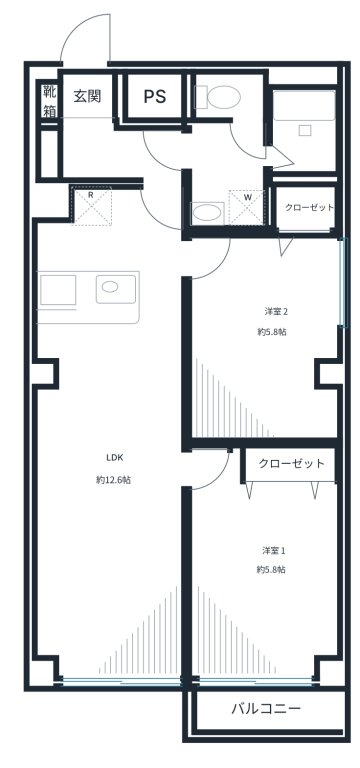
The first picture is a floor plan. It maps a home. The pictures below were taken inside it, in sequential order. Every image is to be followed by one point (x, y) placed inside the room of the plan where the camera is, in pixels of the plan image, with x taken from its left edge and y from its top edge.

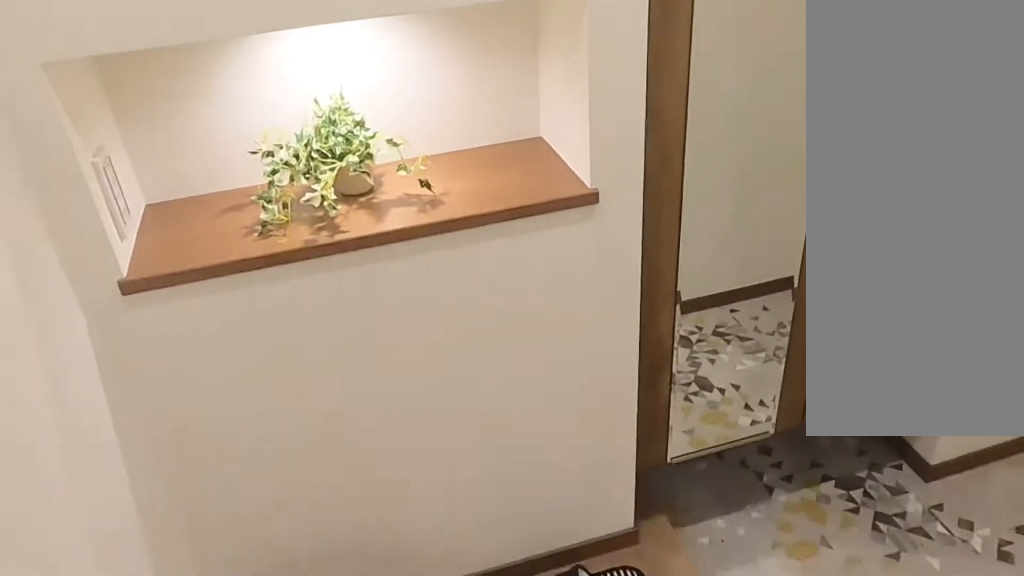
(97, 134)
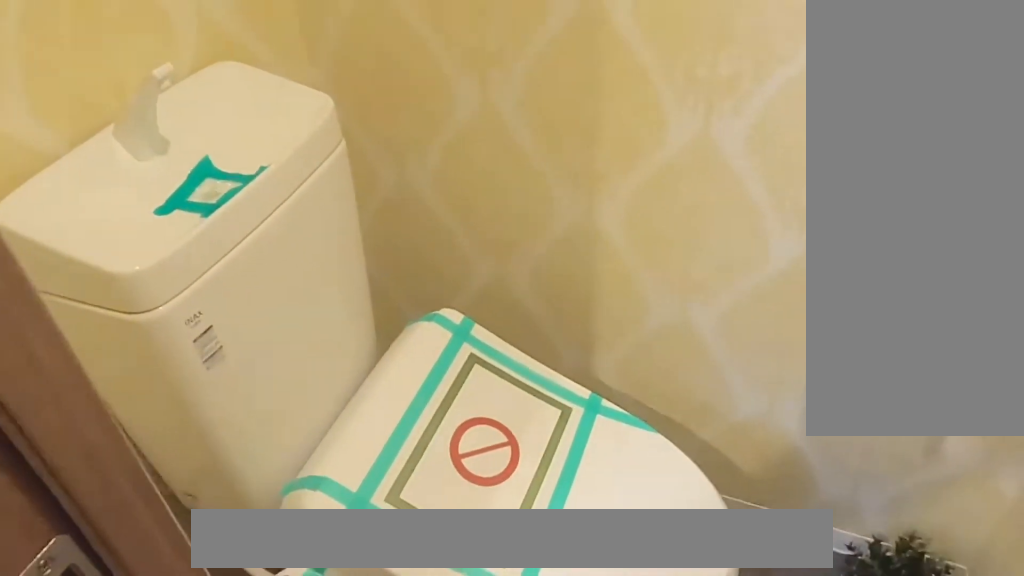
(255, 165)
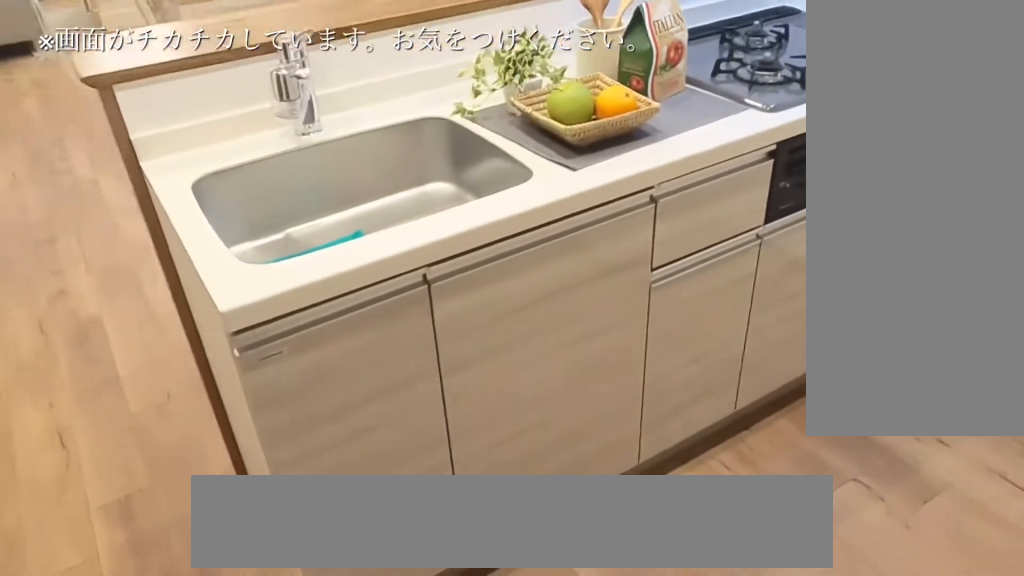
(95, 235)
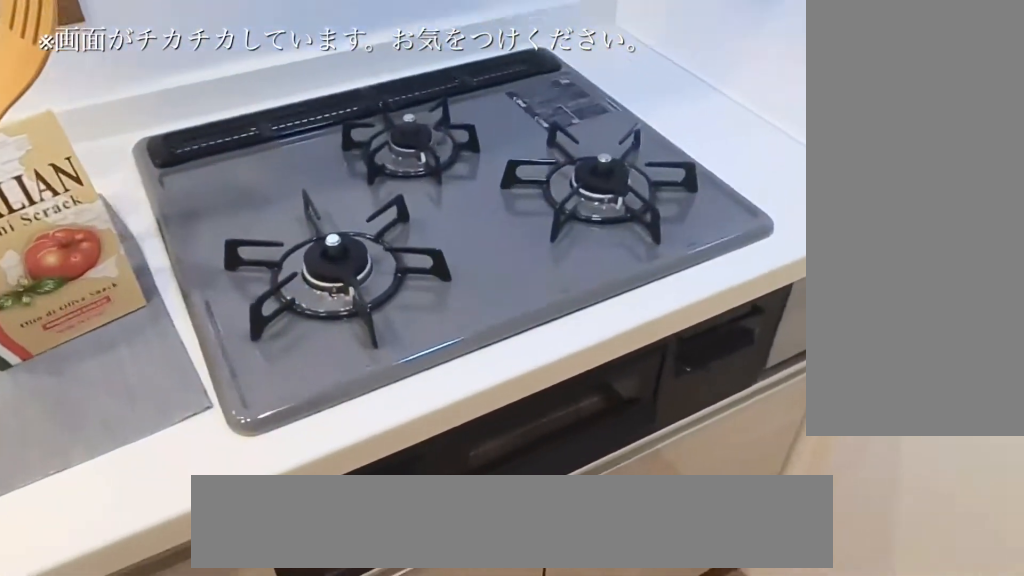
(94, 235)
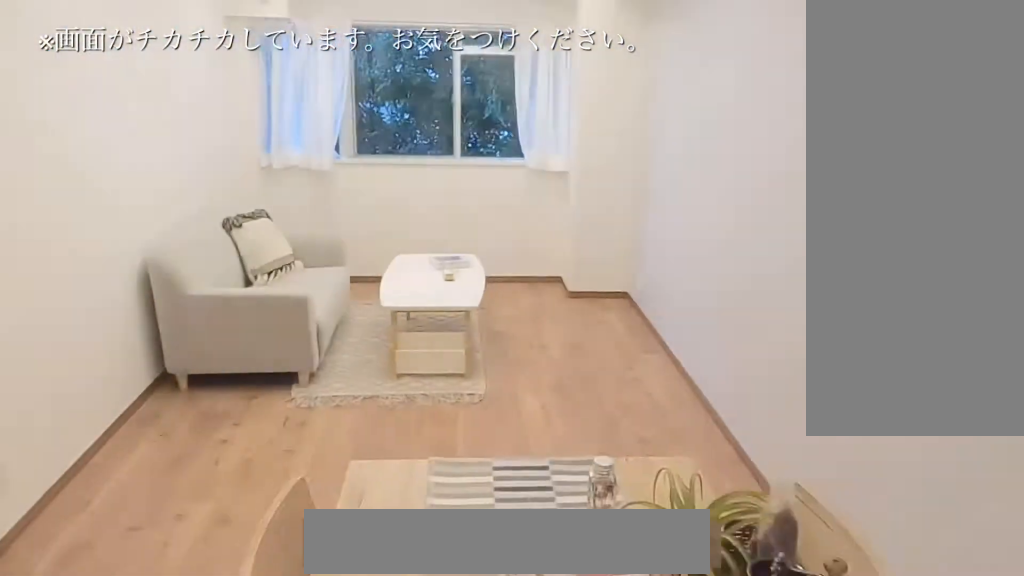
(115, 480)
